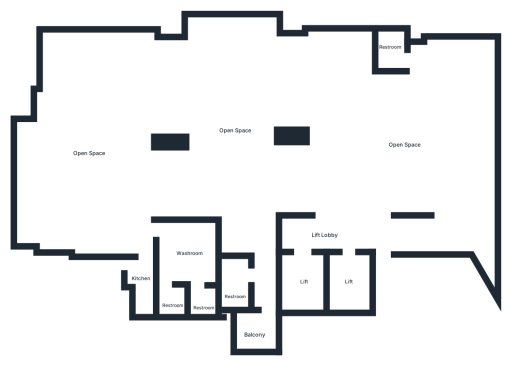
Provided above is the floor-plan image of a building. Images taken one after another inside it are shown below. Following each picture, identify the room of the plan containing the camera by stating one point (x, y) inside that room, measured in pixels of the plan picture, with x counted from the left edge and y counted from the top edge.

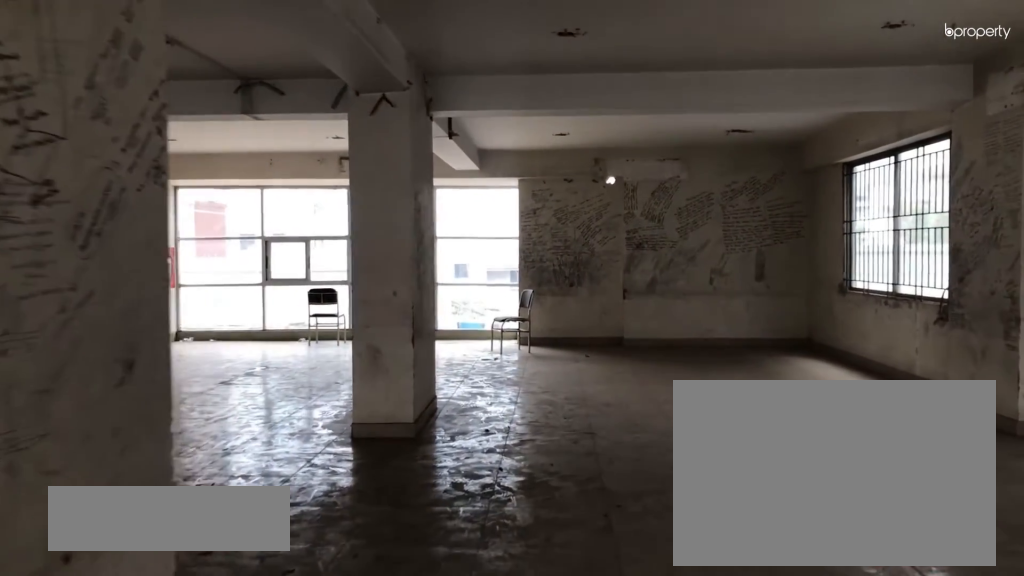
(289, 88)
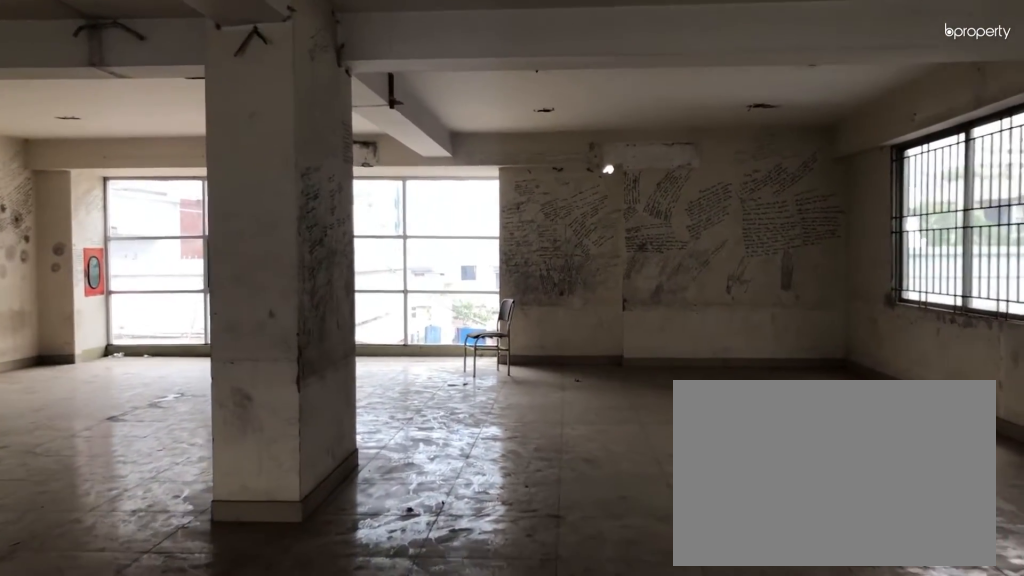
(289, 88)
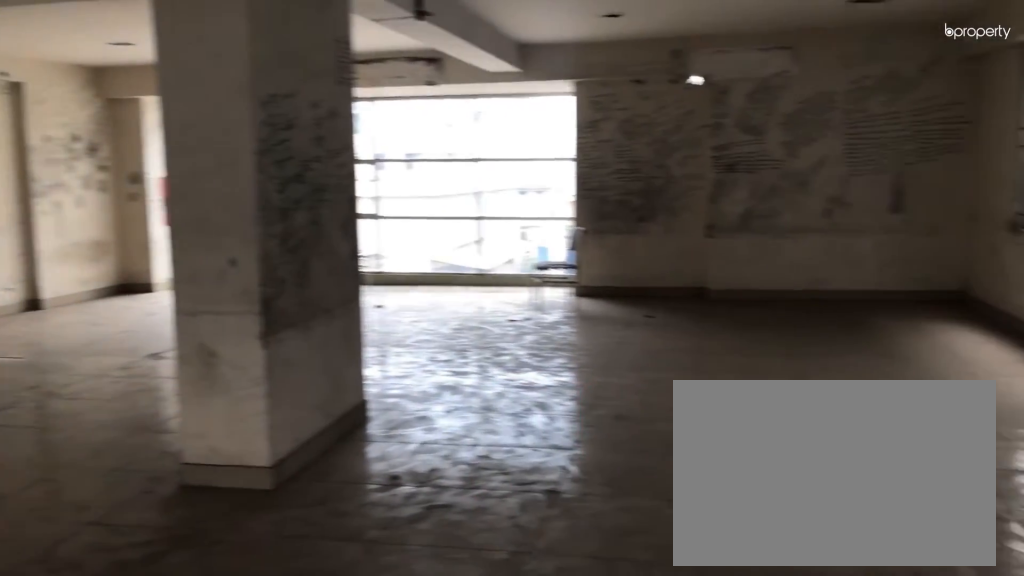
(234, 144)
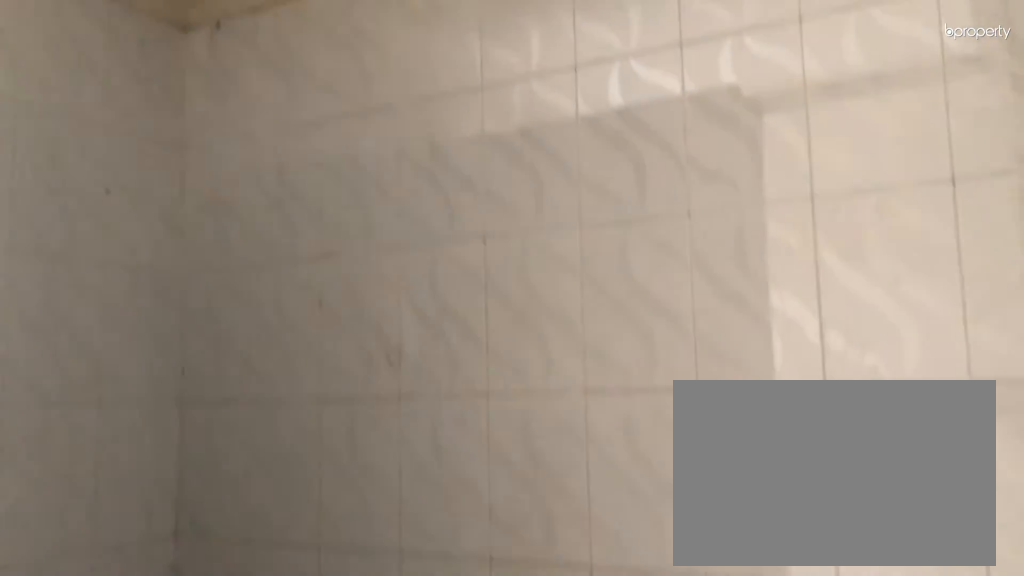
(234, 285)
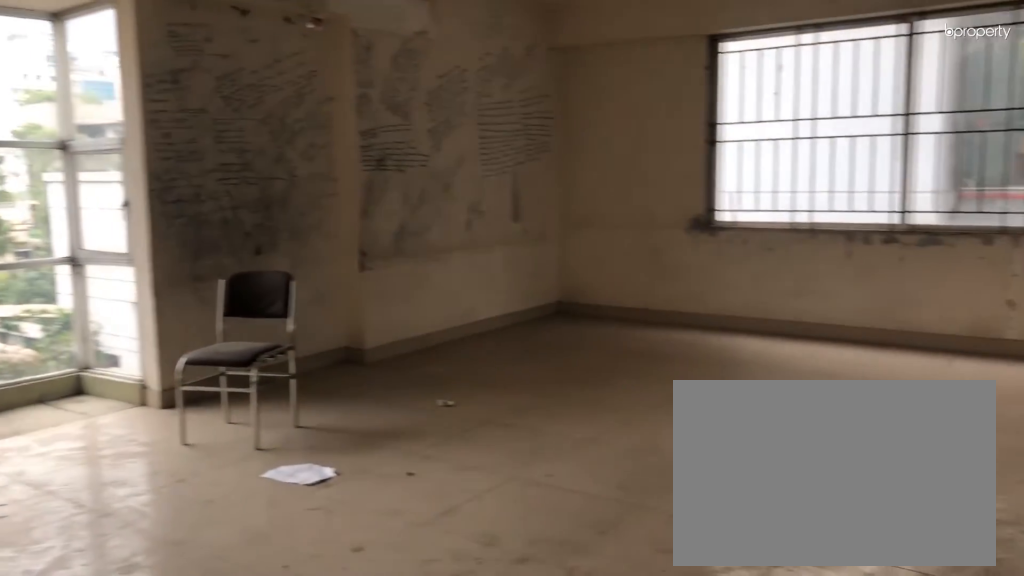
(98, 179)
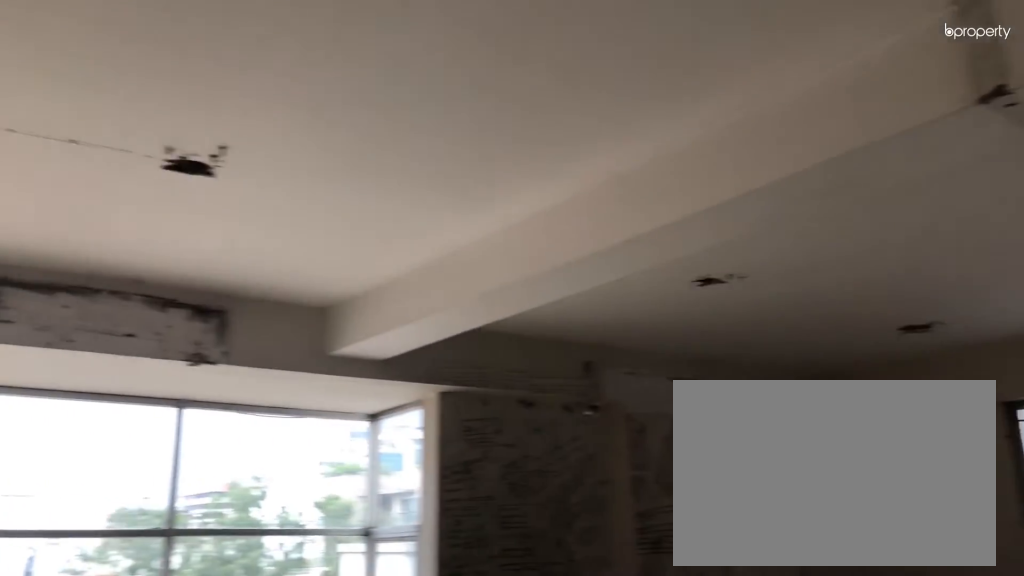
(82, 174)
